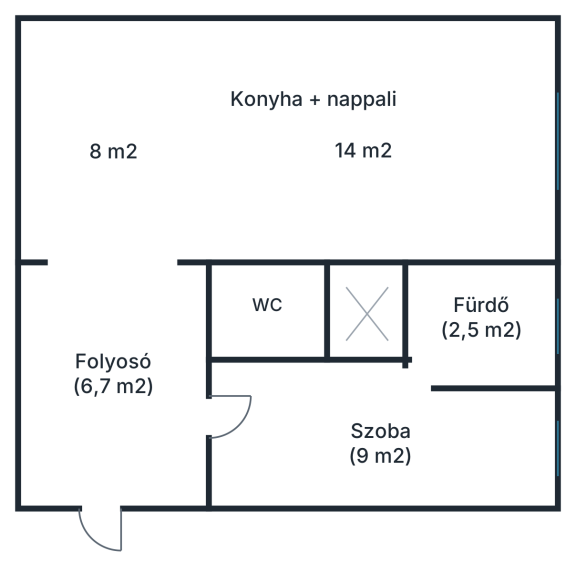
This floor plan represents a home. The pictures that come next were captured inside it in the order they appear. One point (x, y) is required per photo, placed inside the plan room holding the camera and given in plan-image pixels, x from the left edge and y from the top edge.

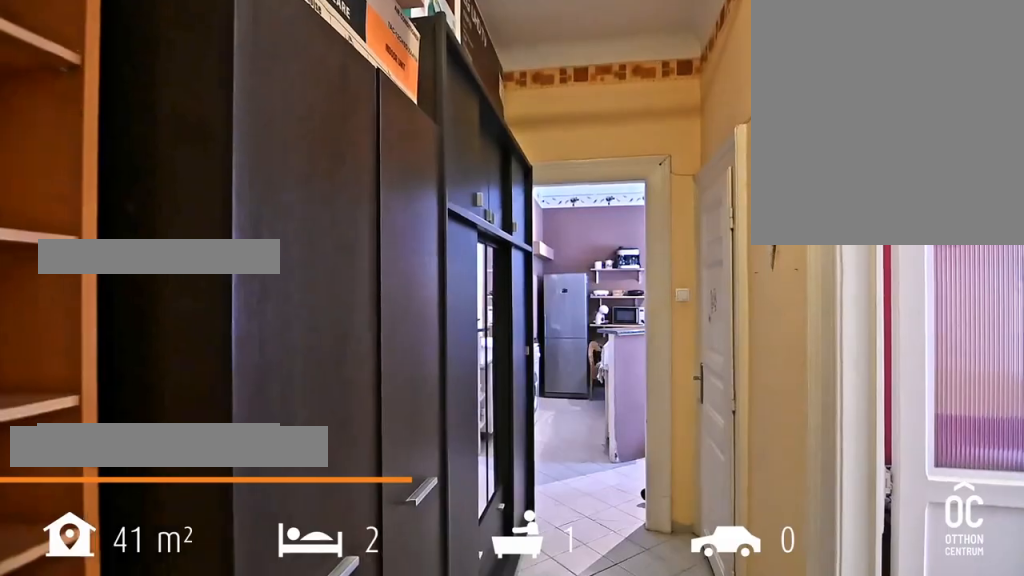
(110, 371)
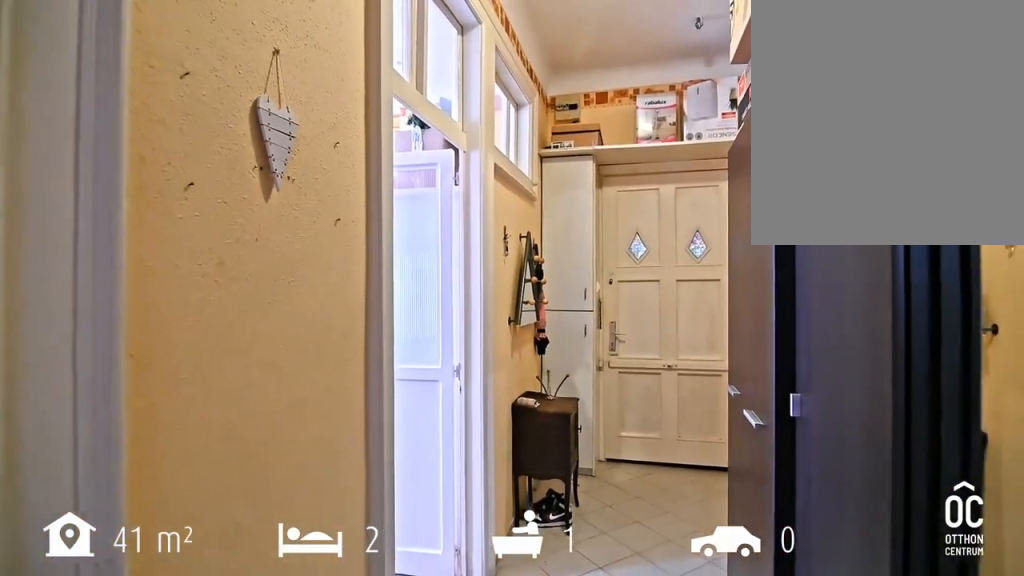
(110, 371)
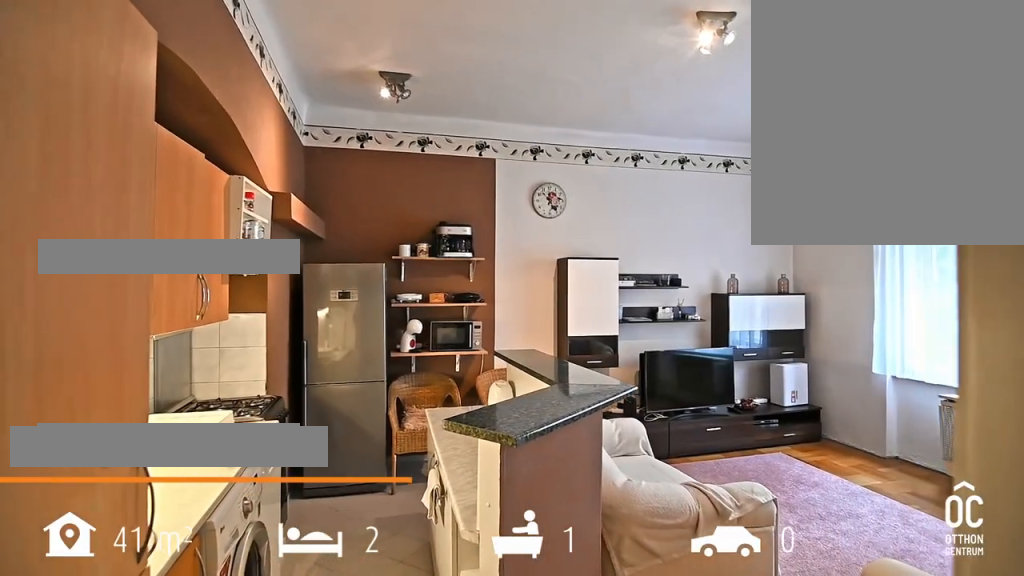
(112, 253)
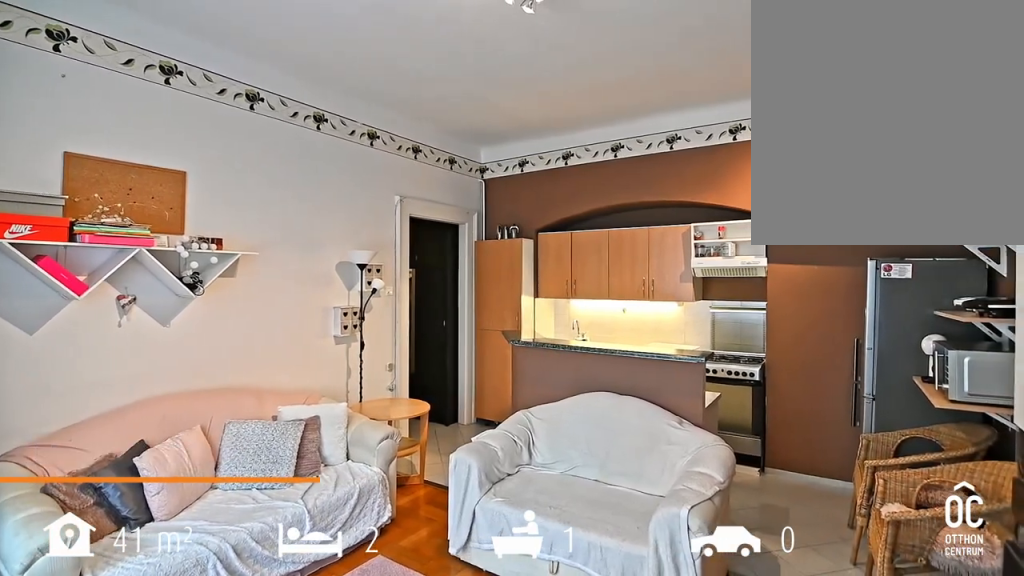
(366, 141)
